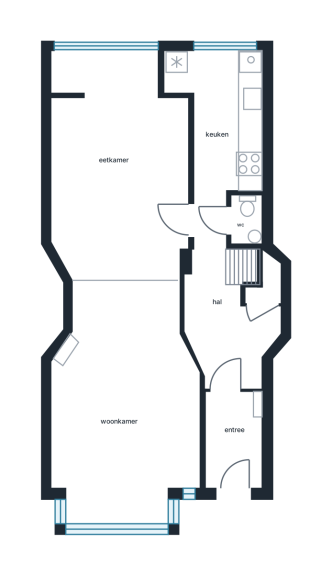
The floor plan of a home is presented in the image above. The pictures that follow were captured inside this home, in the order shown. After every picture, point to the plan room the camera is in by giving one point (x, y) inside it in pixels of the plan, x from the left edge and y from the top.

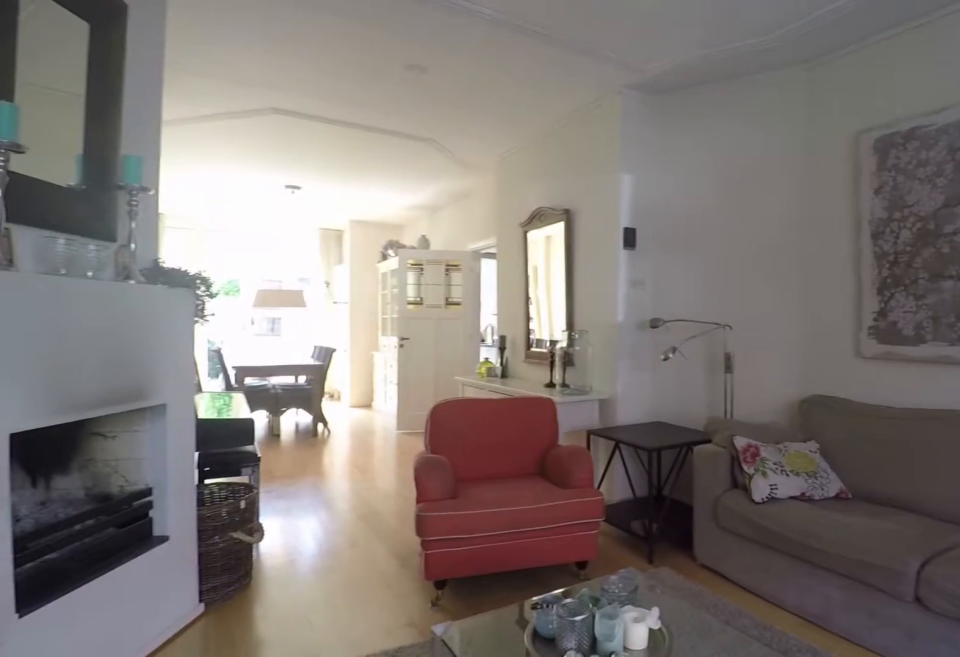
(129, 318)
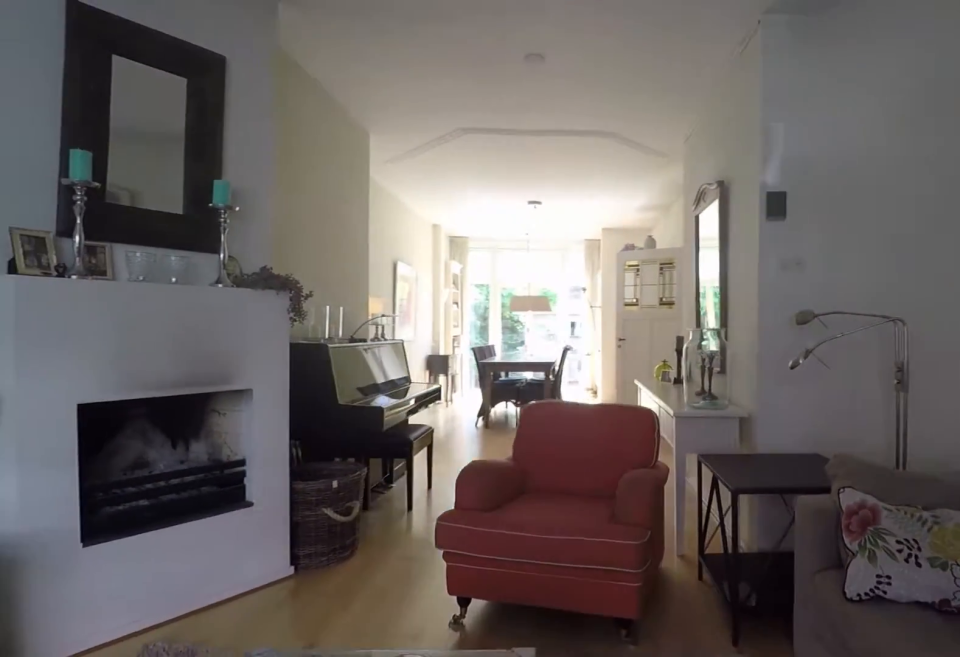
(129, 318)
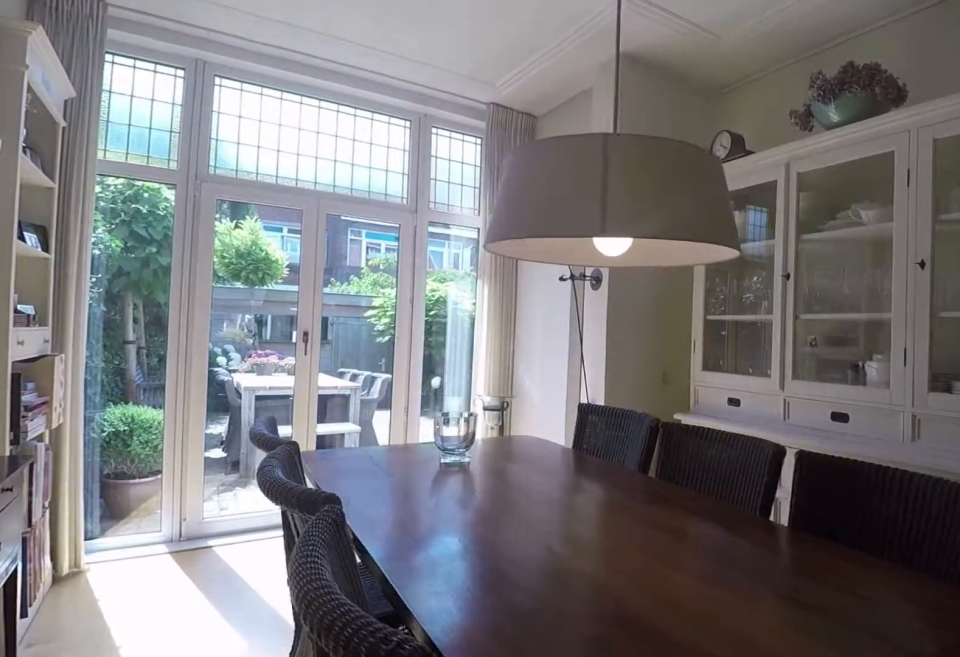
(117, 169)
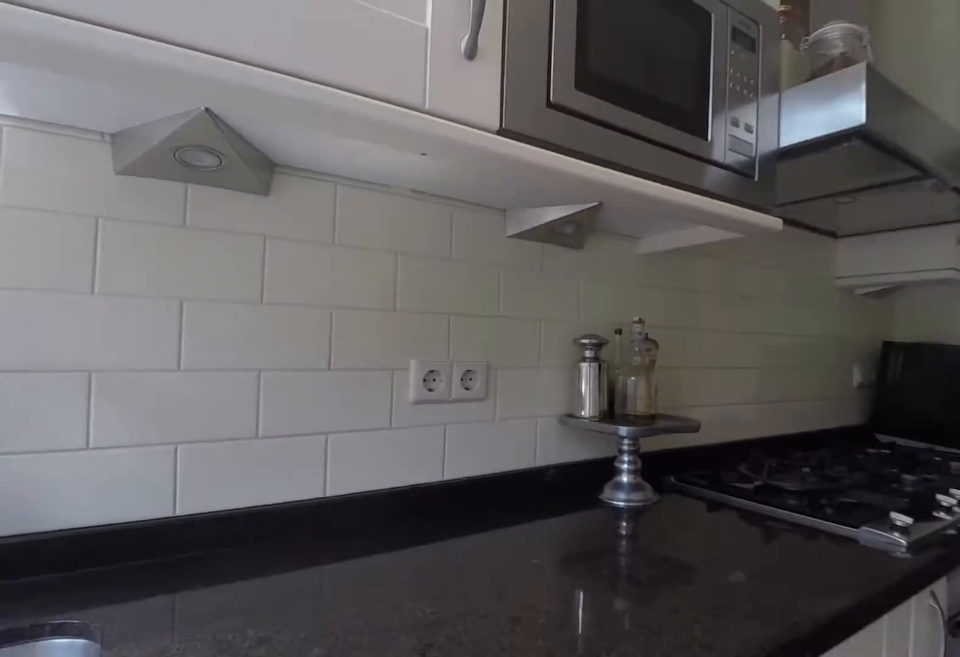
(234, 119)
